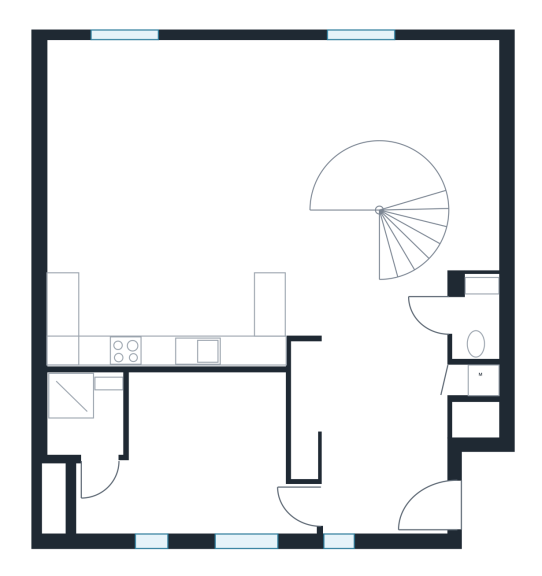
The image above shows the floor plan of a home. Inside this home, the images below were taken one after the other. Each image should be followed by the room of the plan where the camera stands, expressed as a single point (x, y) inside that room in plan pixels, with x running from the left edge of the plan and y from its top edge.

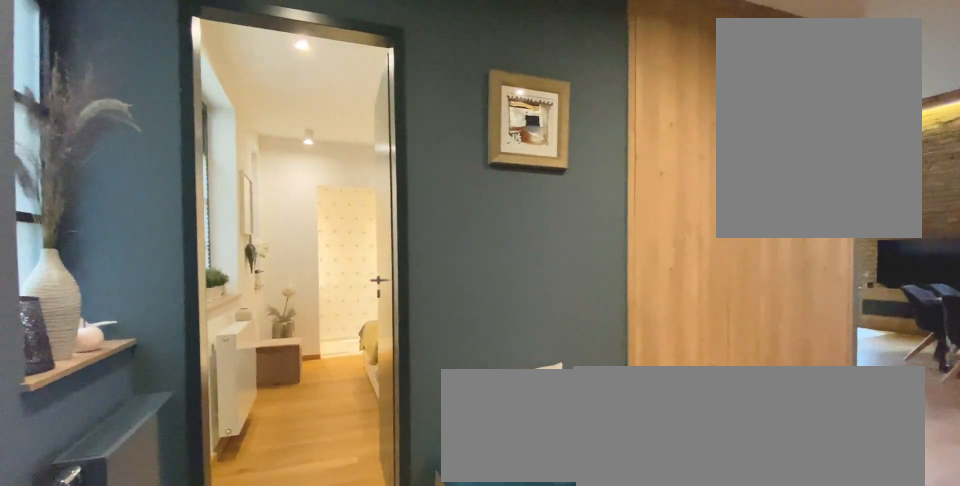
(388, 444)
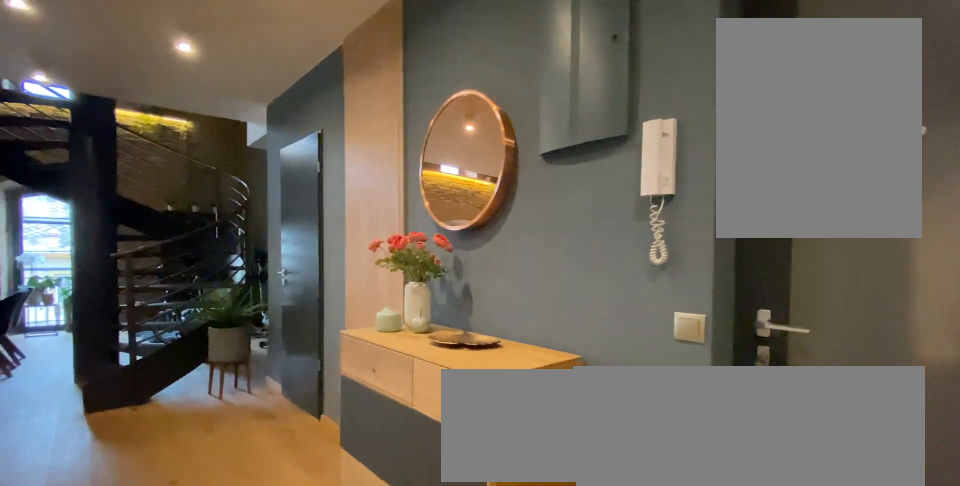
(388, 444)
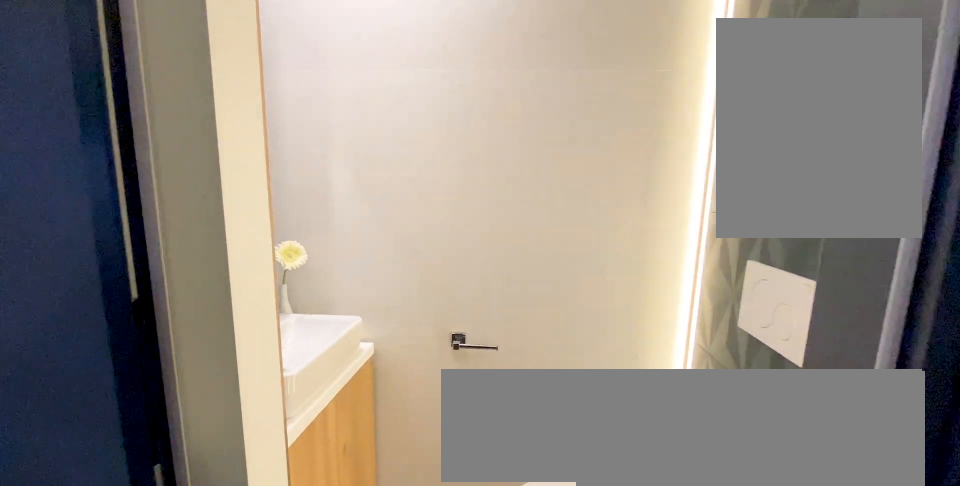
(475, 323)
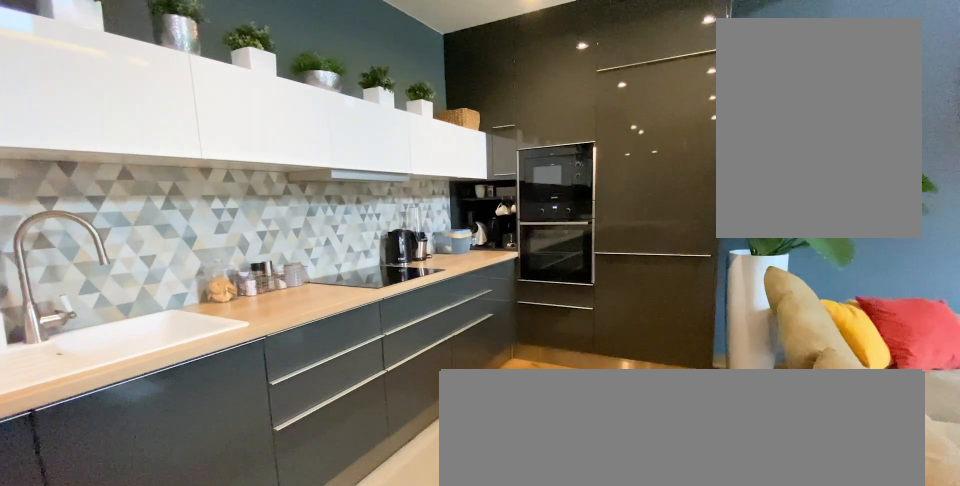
(200, 200)
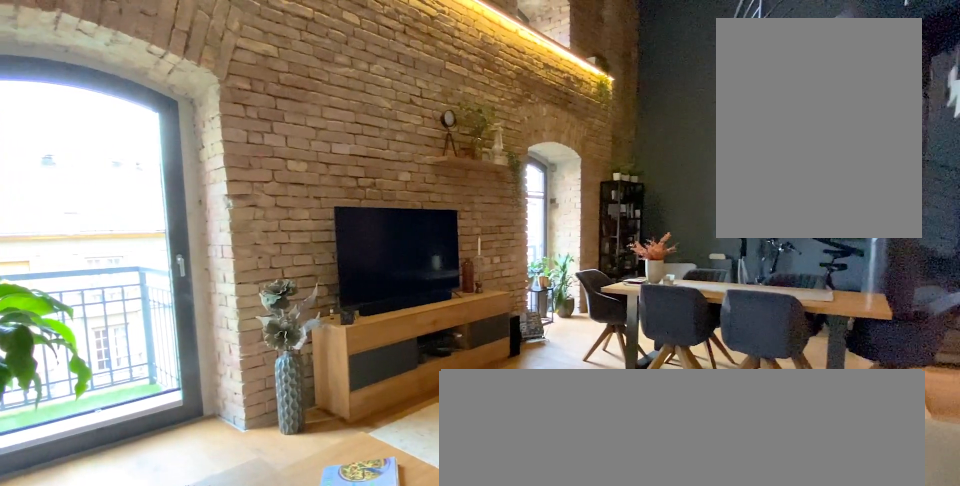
(200, 200)
